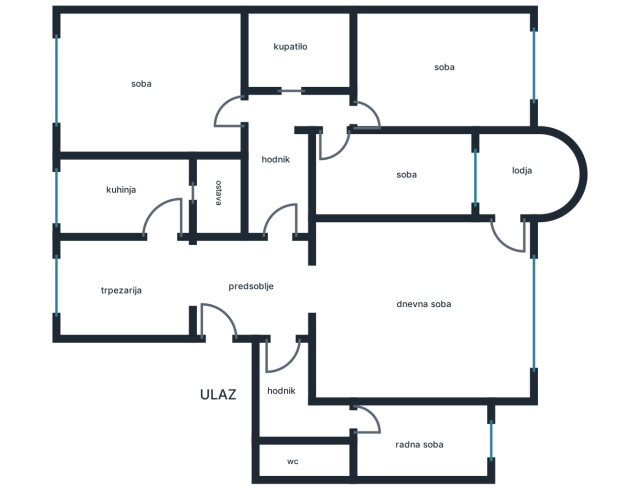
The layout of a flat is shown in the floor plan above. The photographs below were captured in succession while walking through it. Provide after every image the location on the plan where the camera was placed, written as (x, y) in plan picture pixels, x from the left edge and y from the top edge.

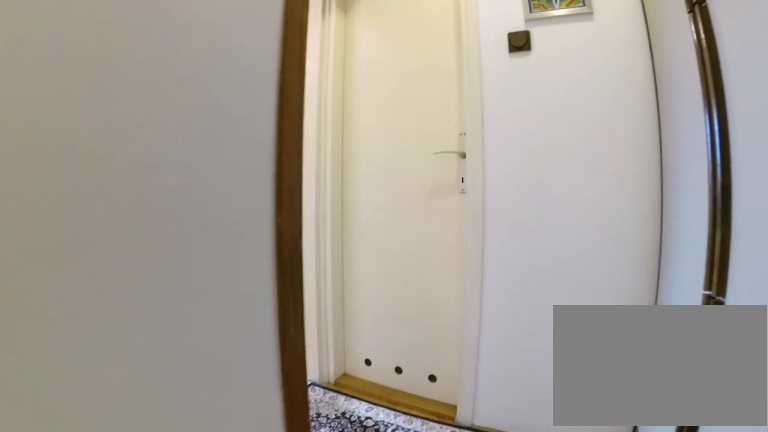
(279, 353)
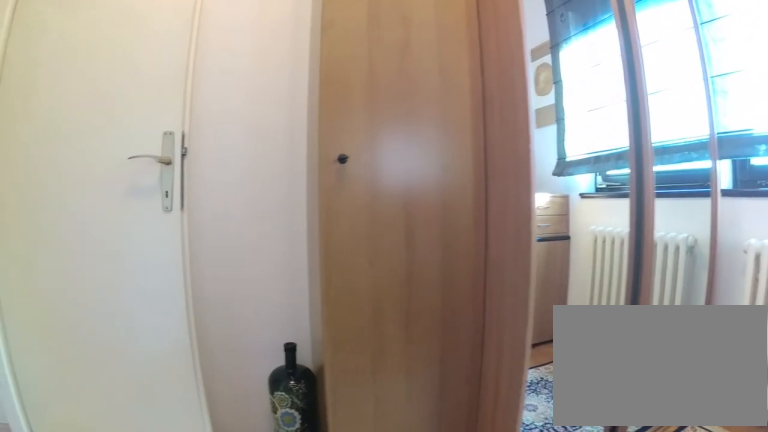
(402, 469)
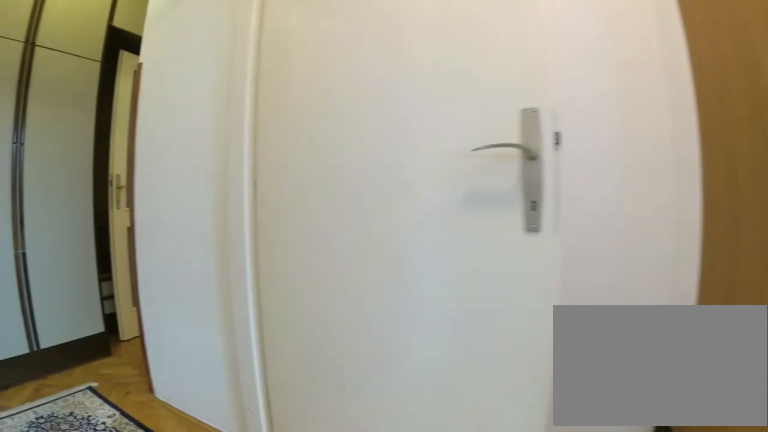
(409, 463)
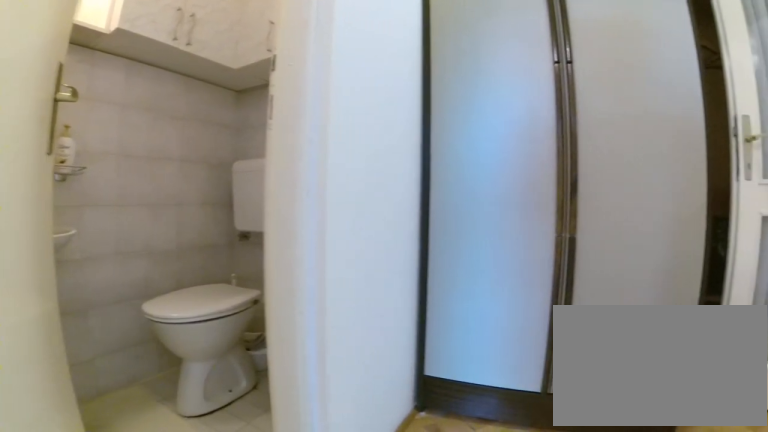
(351, 423)
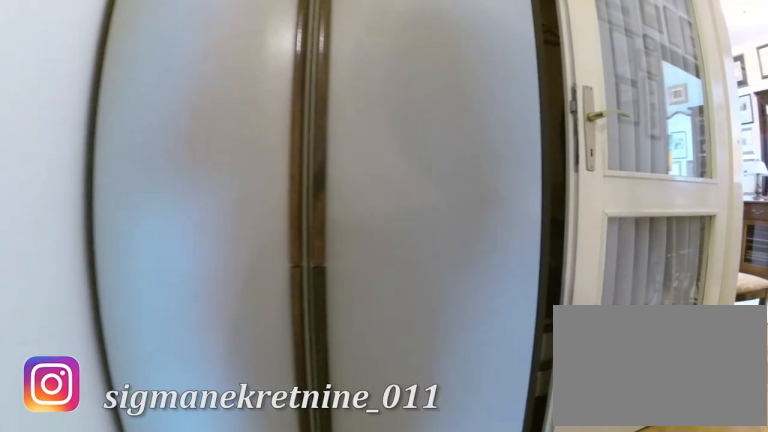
(326, 424)
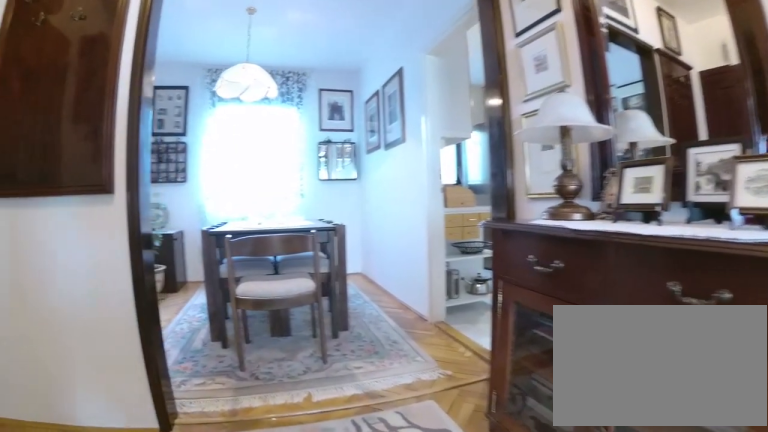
(259, 292)
